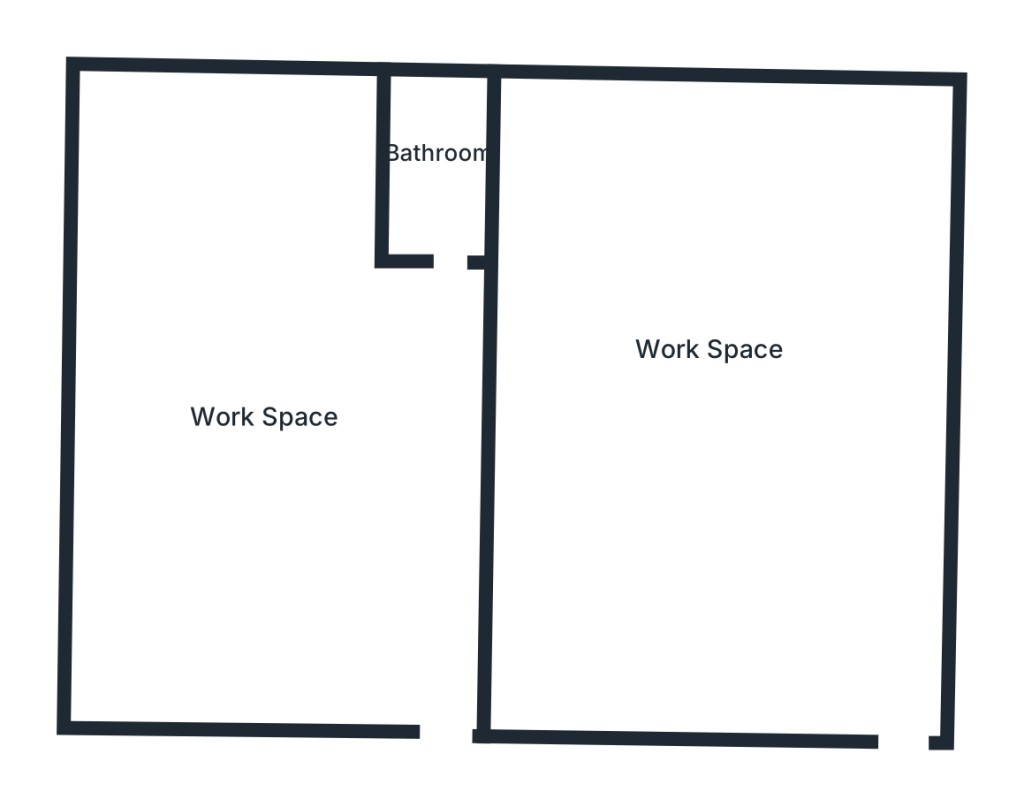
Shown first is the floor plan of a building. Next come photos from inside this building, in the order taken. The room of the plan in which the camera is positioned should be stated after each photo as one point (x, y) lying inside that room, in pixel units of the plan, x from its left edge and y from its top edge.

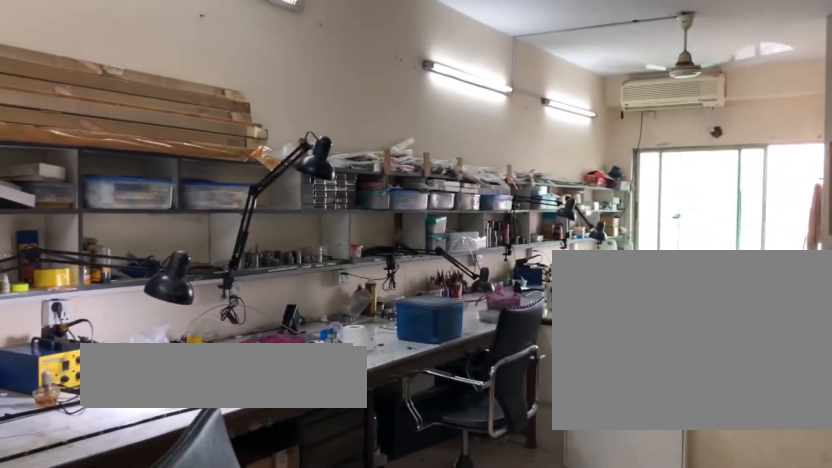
(271, 424)
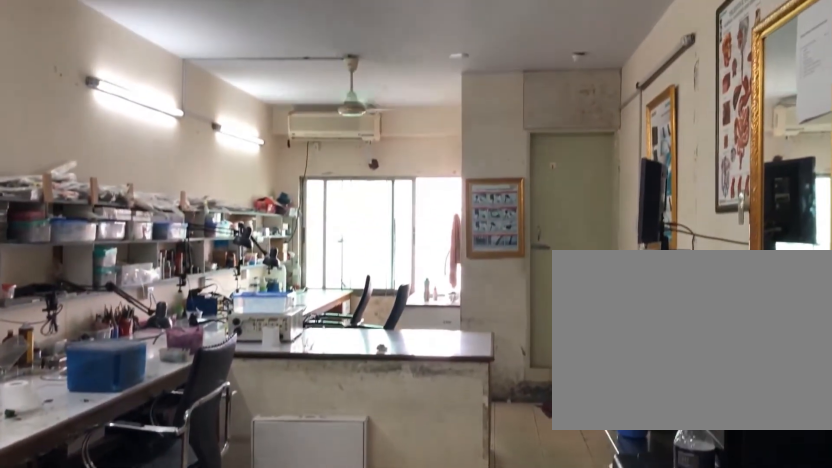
(273, 423)
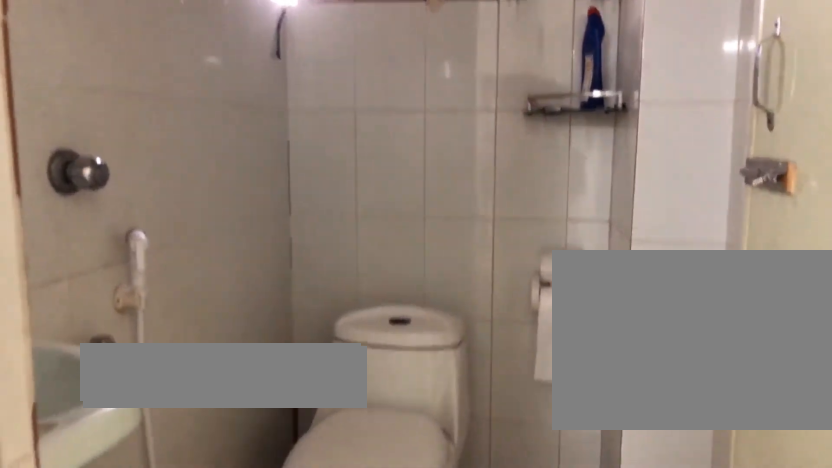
(437, 161)
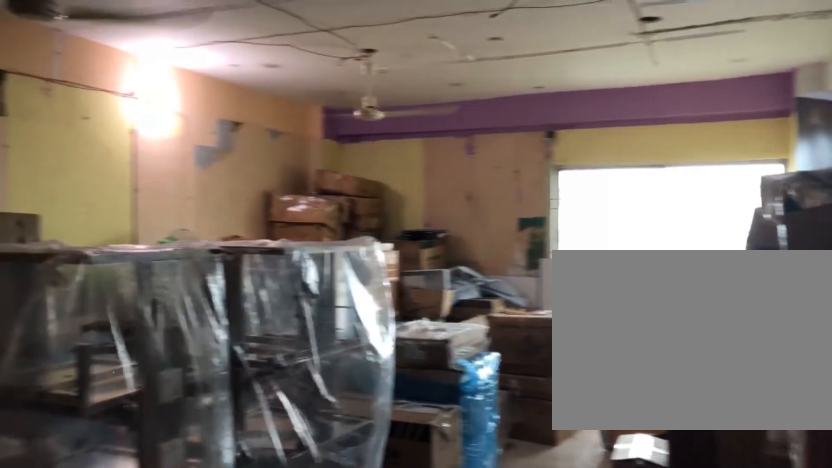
(726, 361)
